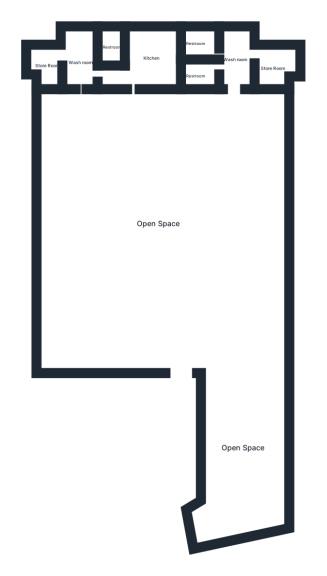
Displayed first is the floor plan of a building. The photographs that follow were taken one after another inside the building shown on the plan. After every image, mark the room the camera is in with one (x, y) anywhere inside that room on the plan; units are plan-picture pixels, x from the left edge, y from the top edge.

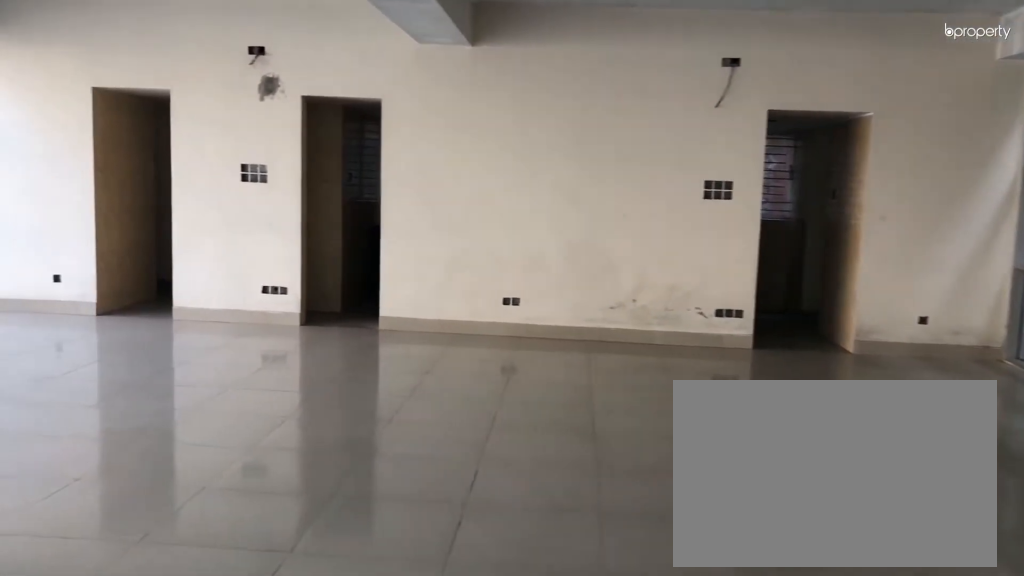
(156, 222)
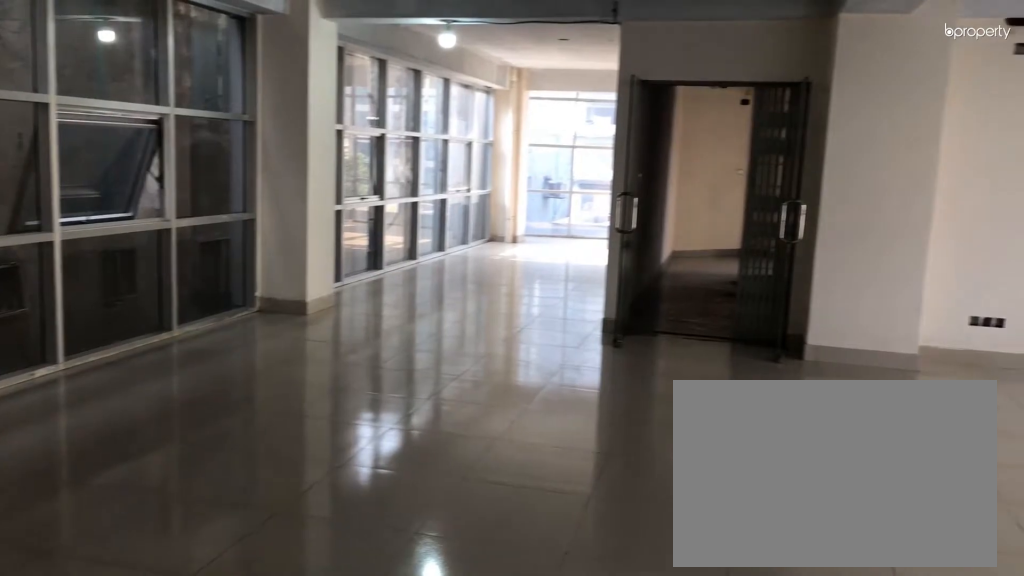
(156, 223)
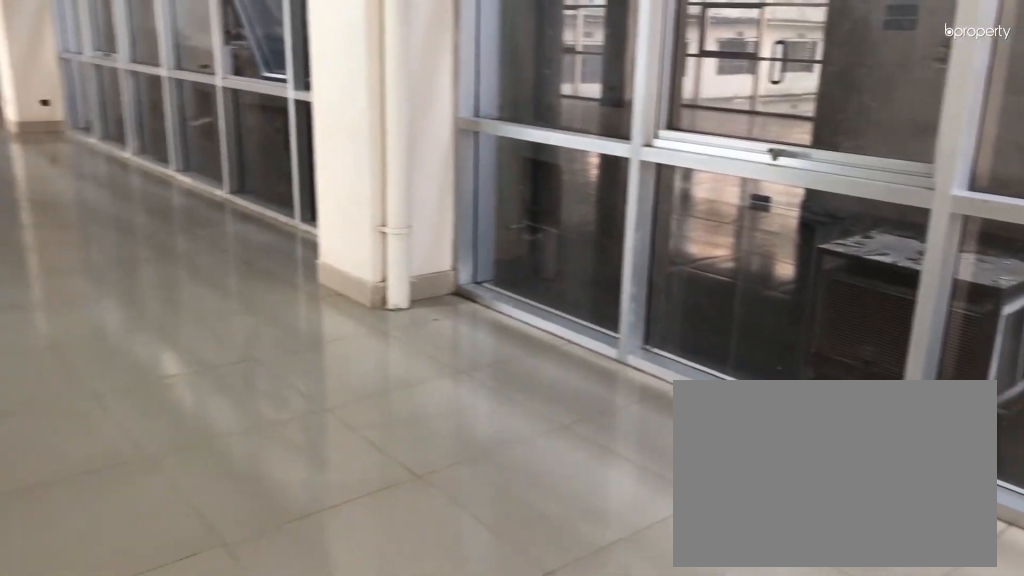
(245, 453)
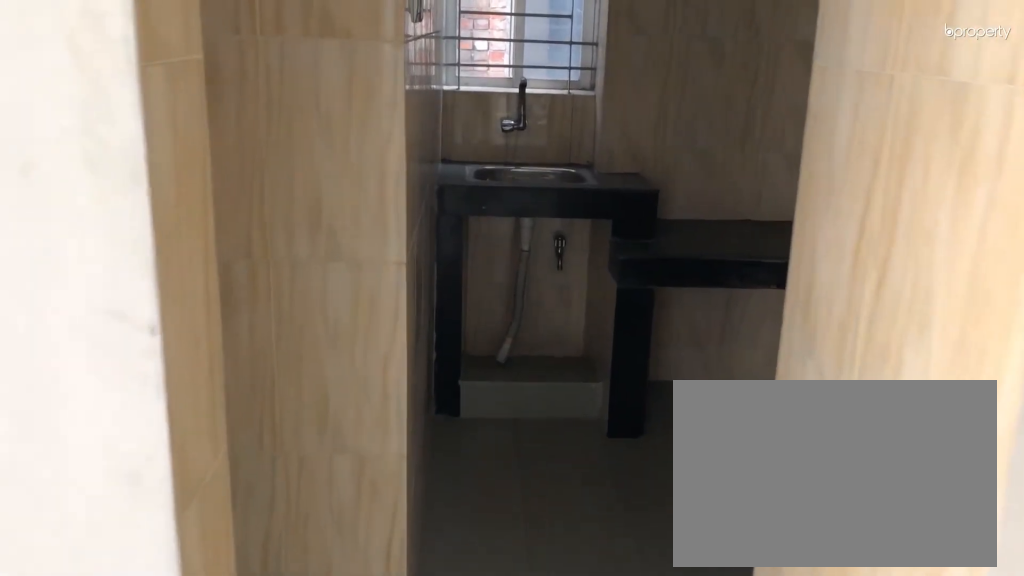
(153, 57)
